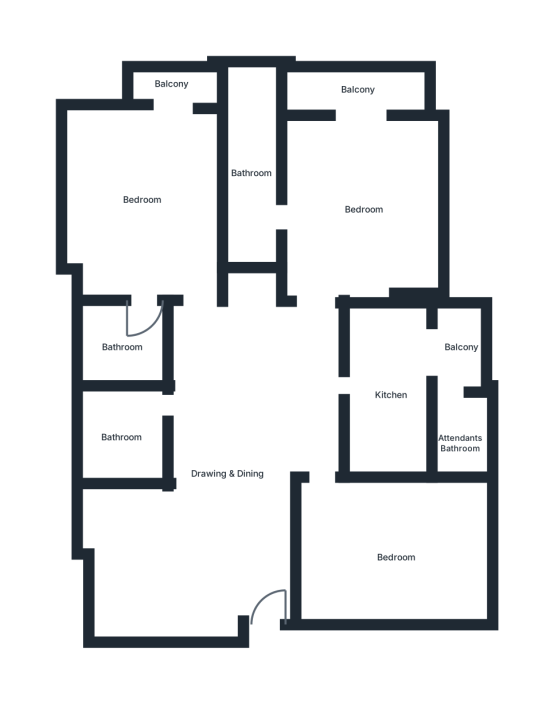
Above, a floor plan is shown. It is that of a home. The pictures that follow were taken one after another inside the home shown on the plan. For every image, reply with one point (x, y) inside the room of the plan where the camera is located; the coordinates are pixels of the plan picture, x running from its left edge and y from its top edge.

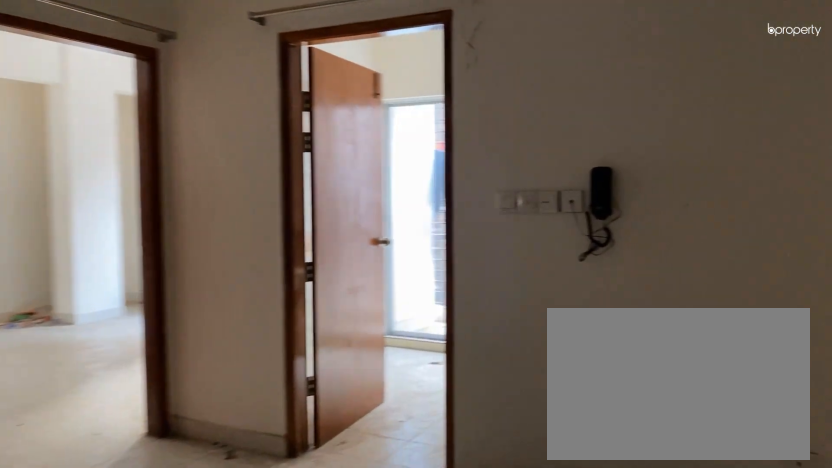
(228, 472)
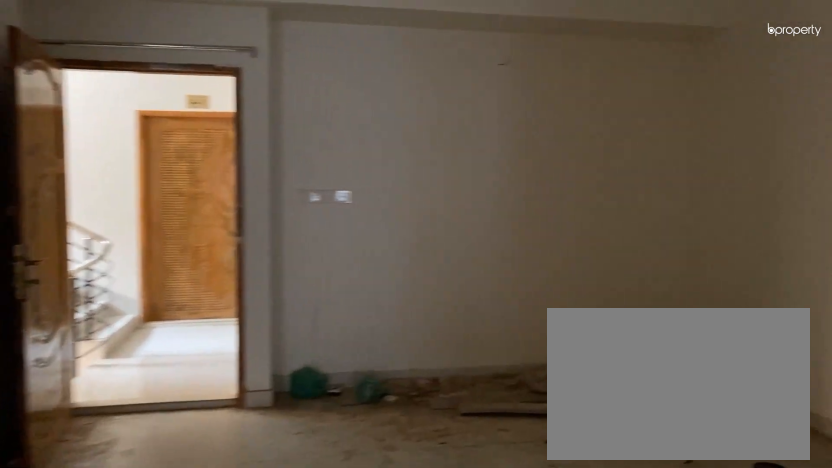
(228, 472)
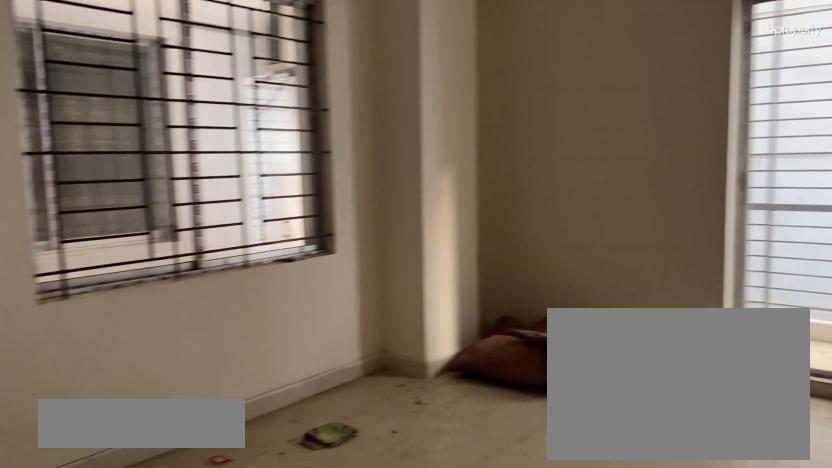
(142, 199)
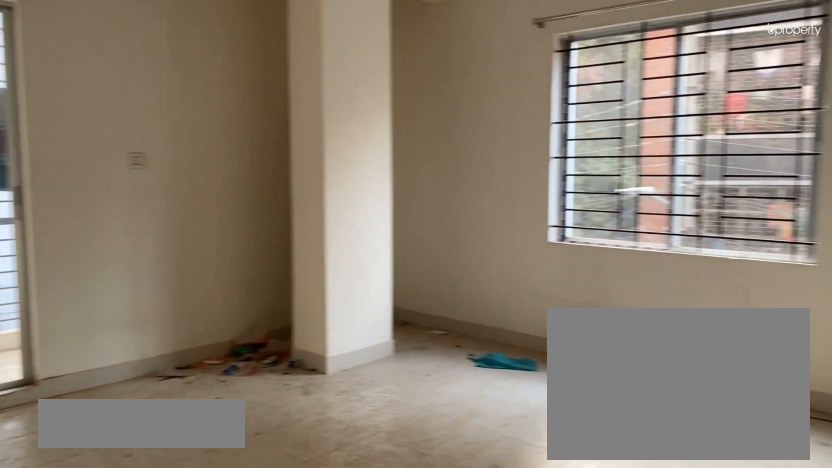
(362, 211)
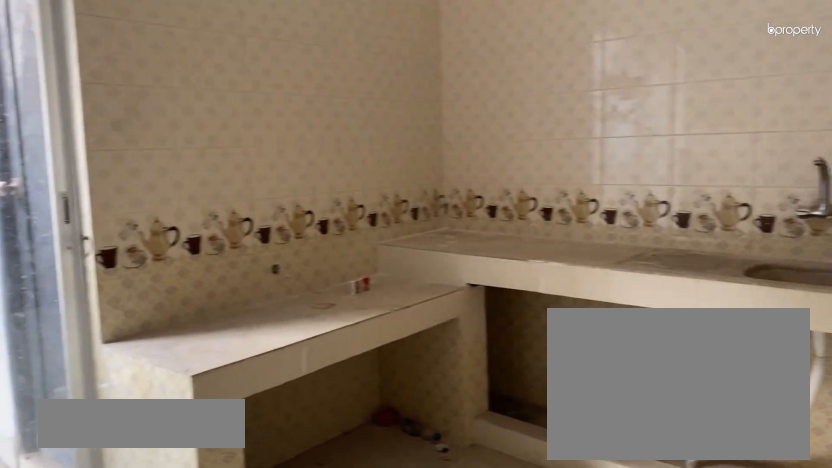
(391, 395)
